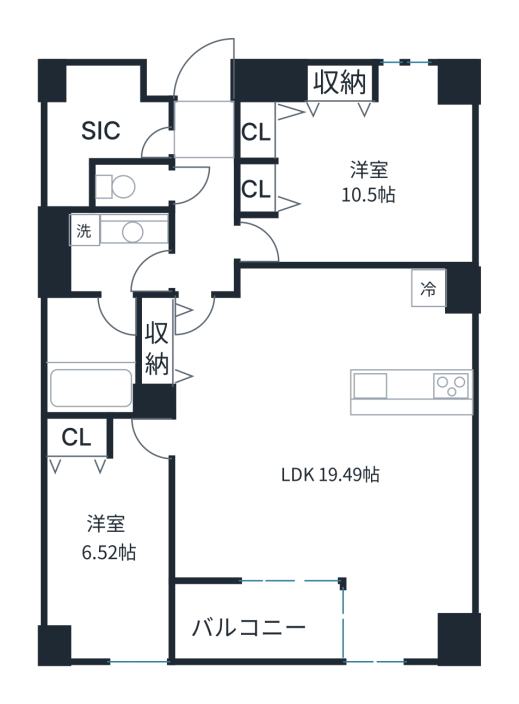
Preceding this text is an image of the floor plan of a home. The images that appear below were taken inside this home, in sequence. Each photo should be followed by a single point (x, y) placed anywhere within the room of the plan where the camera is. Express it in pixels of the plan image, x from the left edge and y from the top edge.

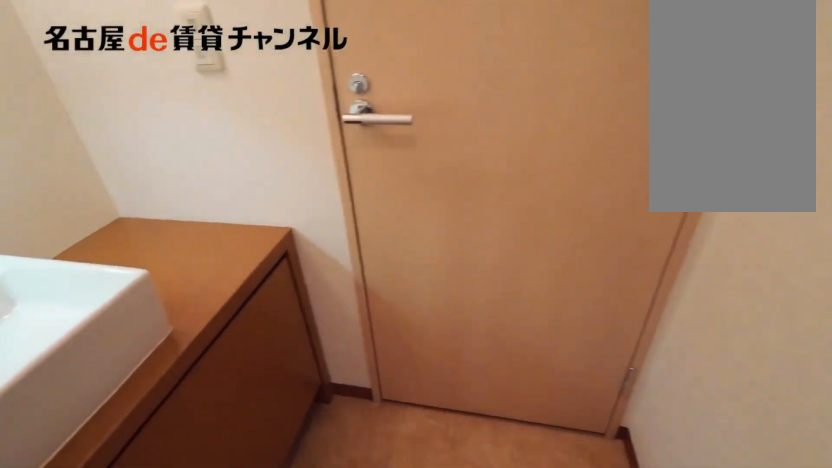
(114, 252)
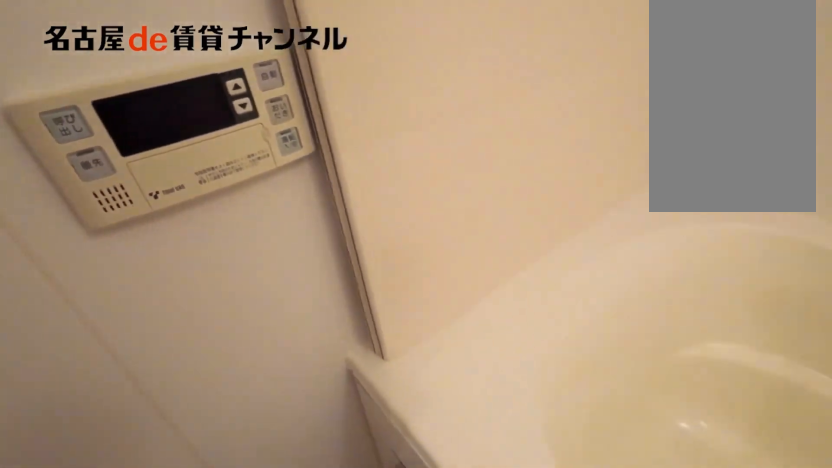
(96, 355)
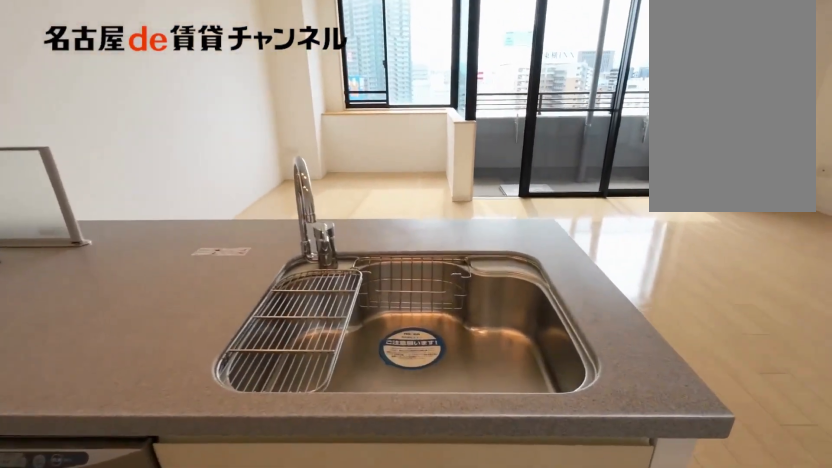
(411, 391)
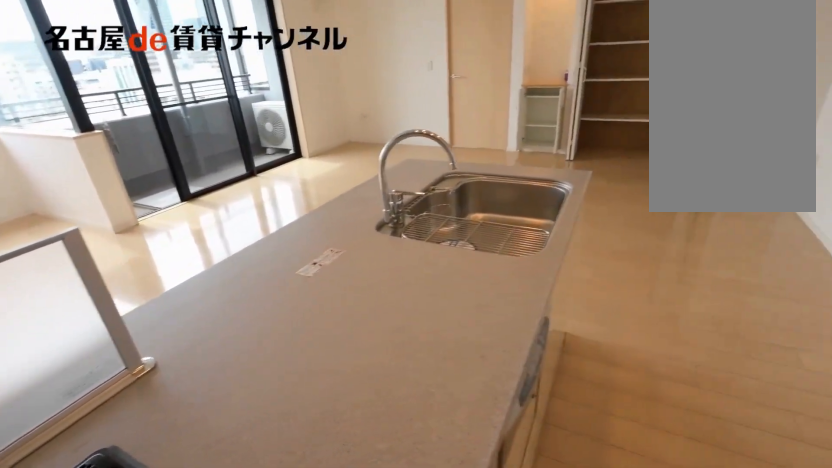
(411, 391)
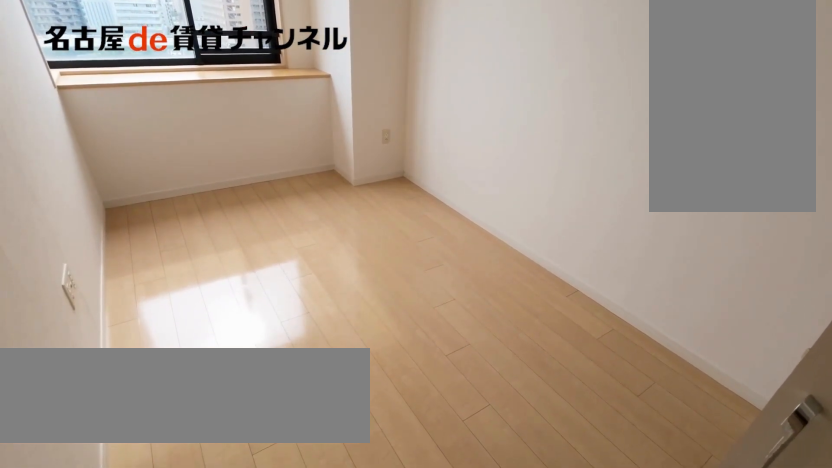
(113, 533)
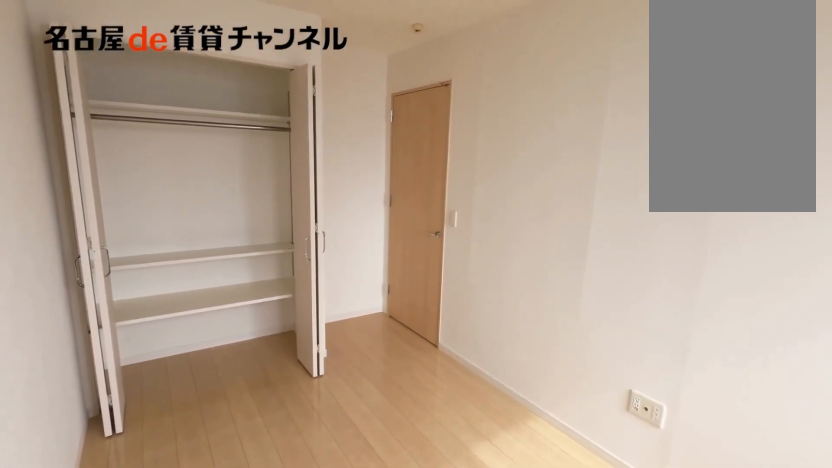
(113, 533)
